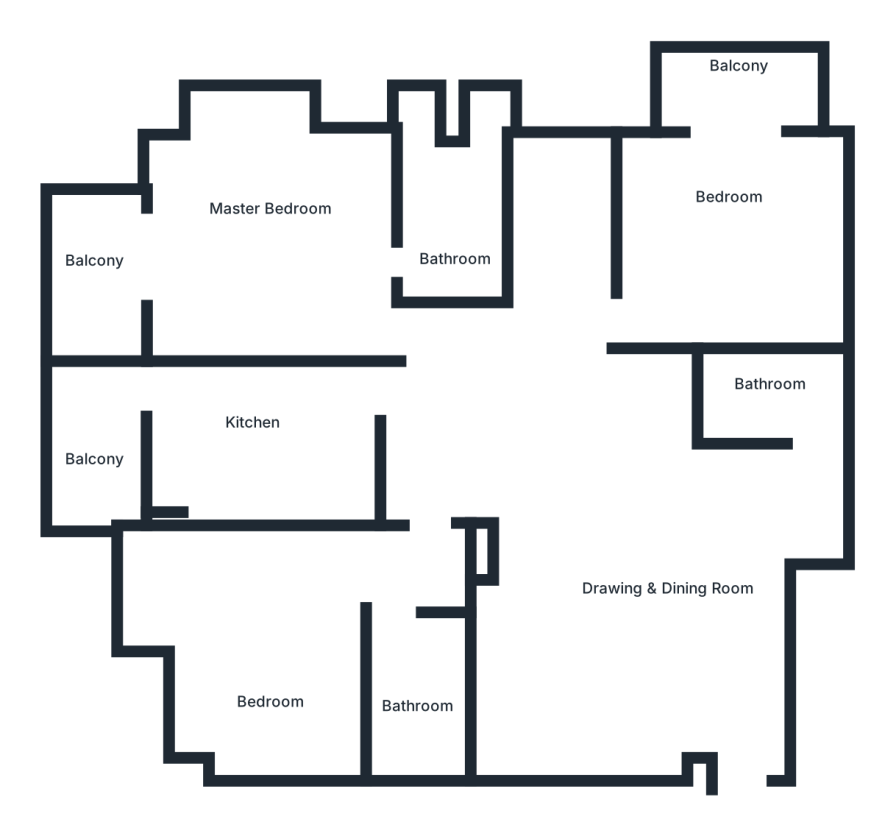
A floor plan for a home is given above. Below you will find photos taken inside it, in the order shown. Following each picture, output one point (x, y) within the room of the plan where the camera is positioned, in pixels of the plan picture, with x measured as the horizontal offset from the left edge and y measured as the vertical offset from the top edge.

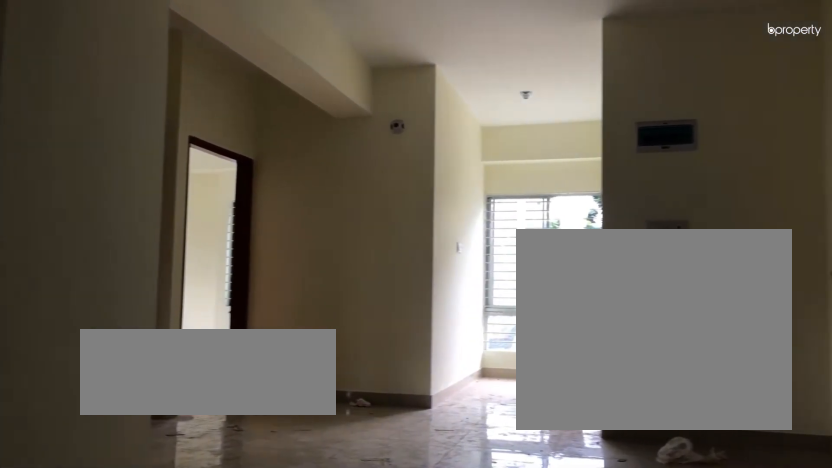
(577, 492)
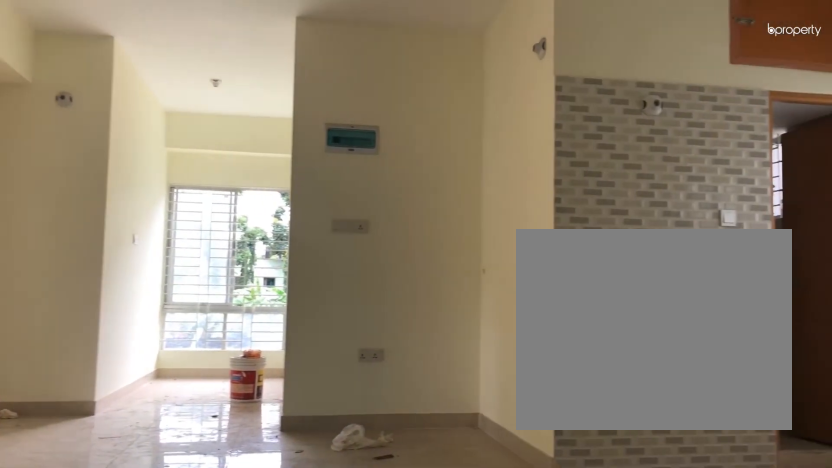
(577, 492)
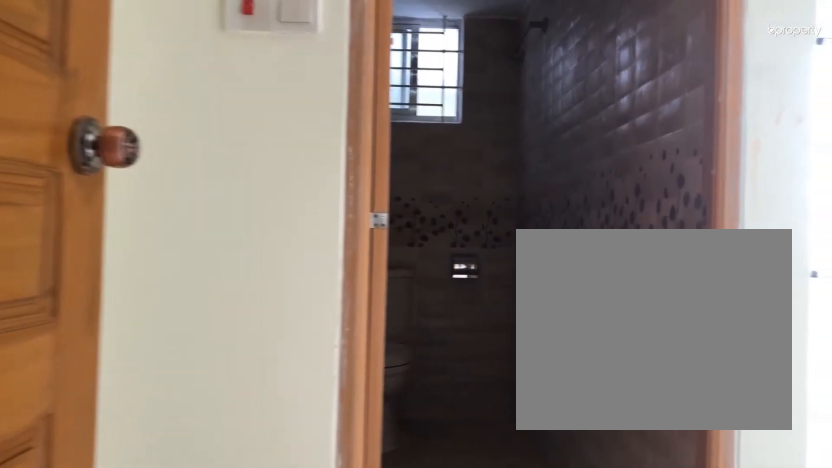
(361, 586)
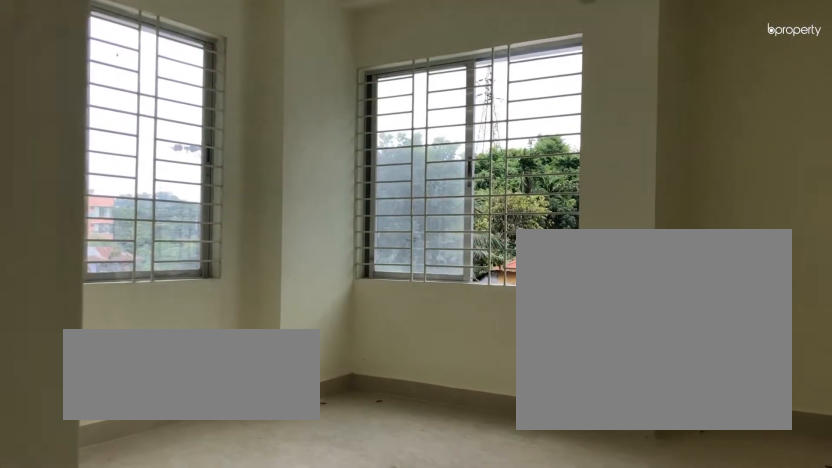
(270, 636)
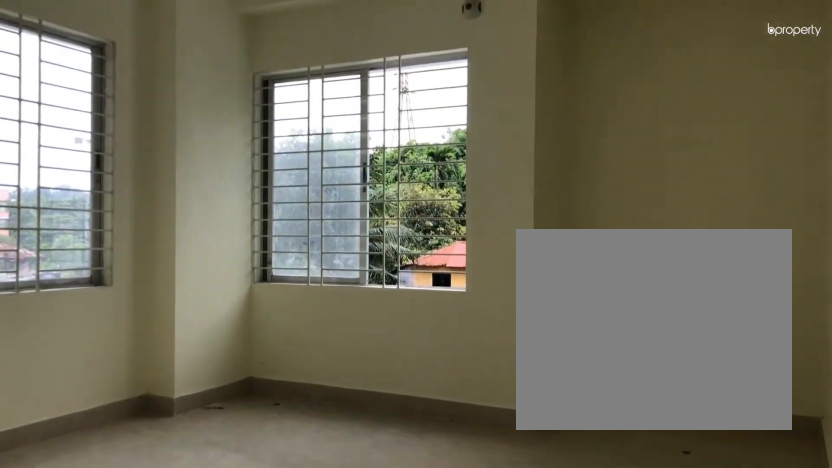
(271, 637)
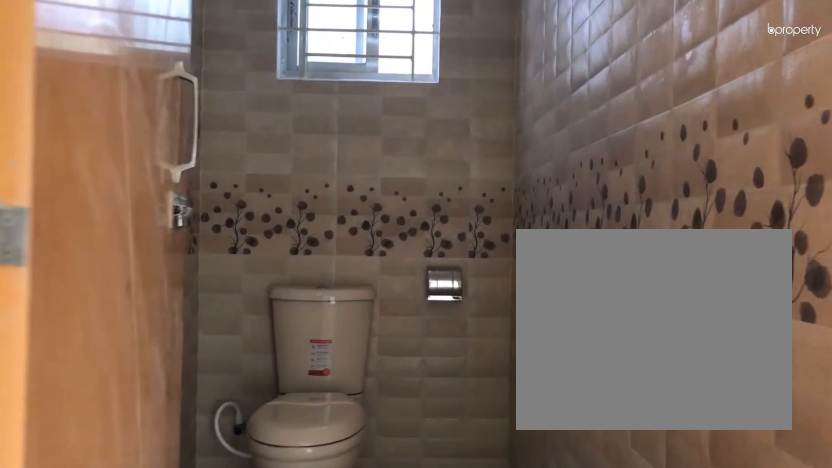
(407, 662)
